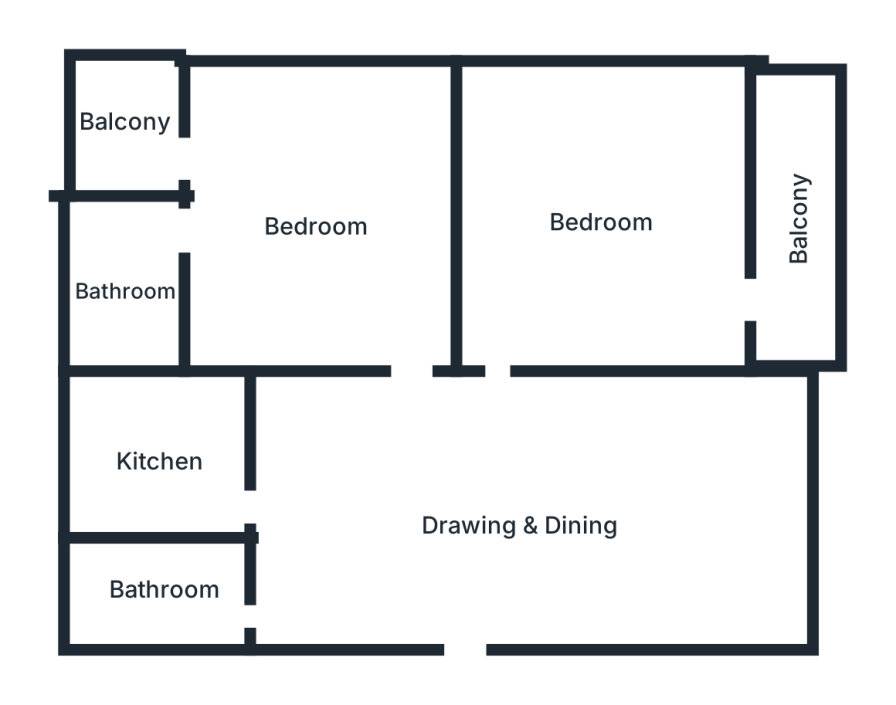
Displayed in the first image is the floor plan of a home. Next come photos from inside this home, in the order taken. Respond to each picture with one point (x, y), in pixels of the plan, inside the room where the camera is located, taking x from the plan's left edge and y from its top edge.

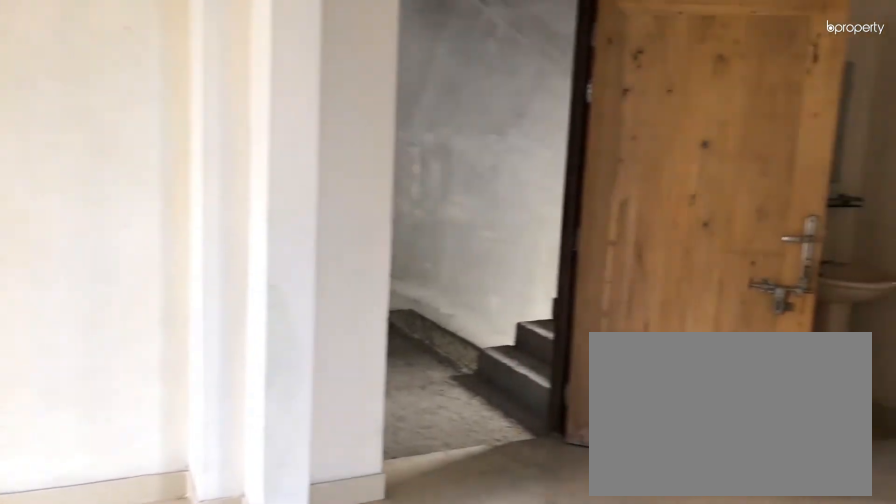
(472, 539)
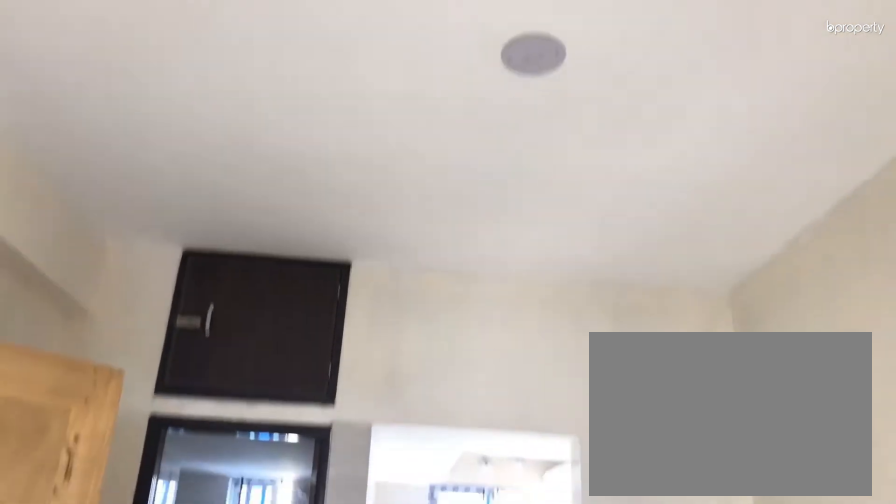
(472, 539)
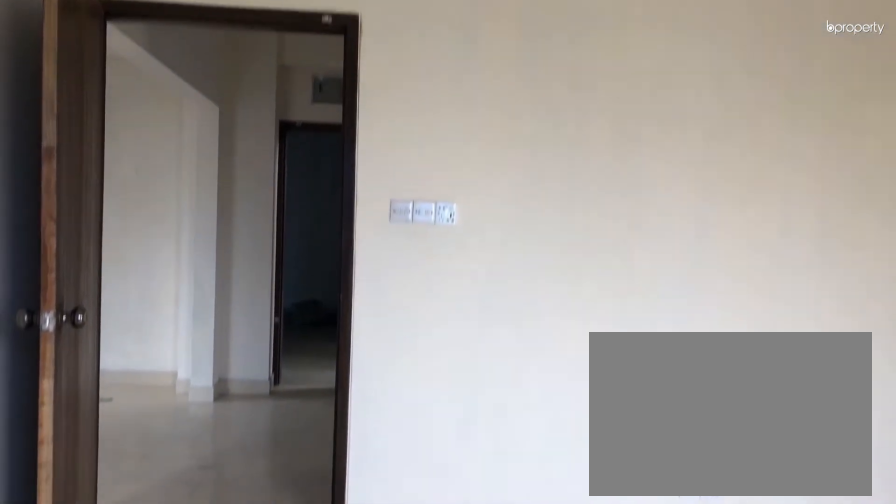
(303, 224)
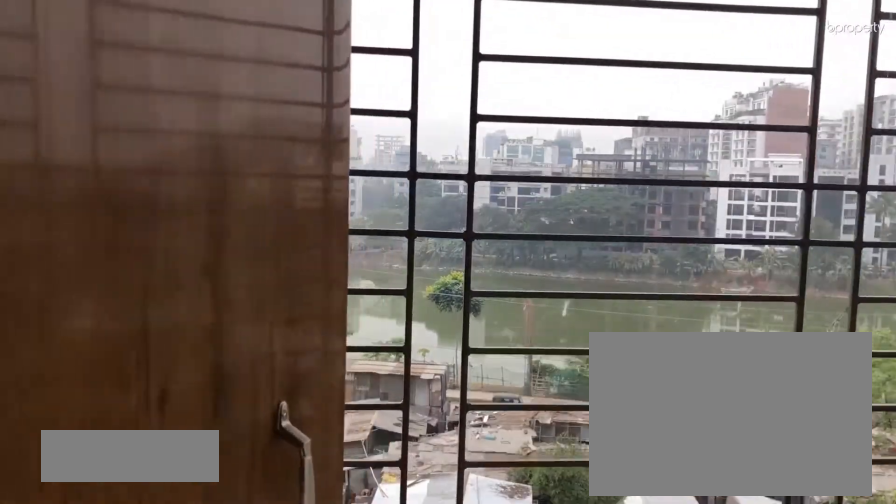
(137, 151)
